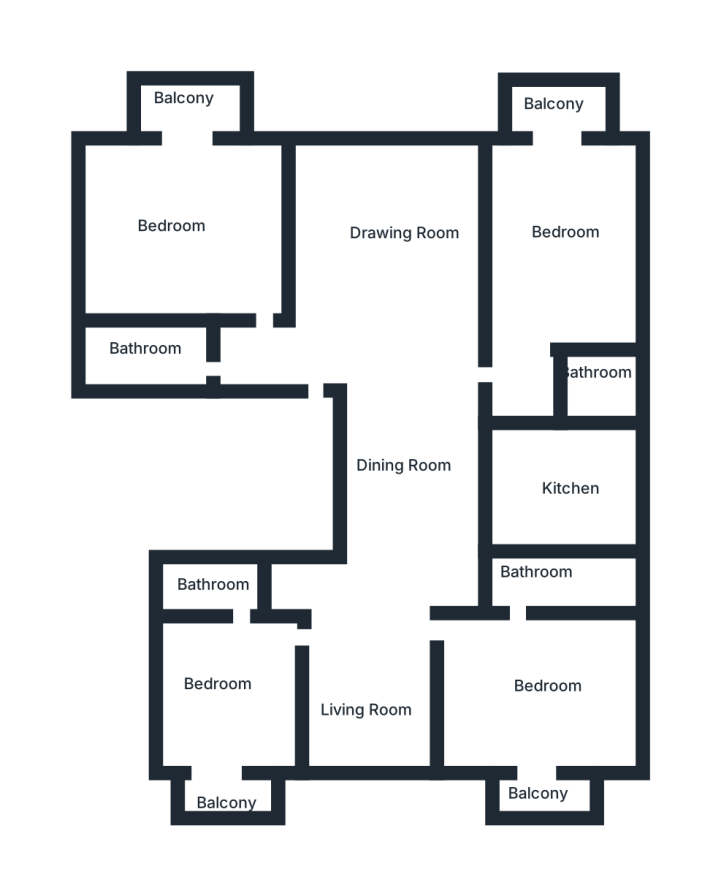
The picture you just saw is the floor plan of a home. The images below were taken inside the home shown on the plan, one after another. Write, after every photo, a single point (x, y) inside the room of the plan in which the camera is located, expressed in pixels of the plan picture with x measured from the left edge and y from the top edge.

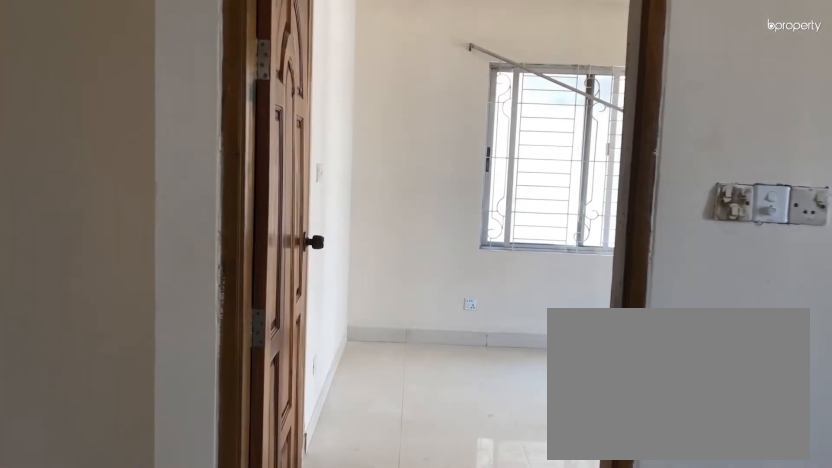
(432, 634)
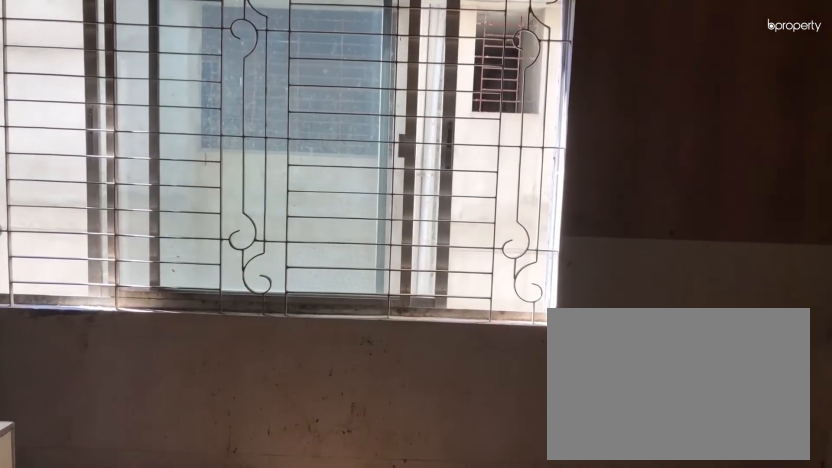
(561, 498)
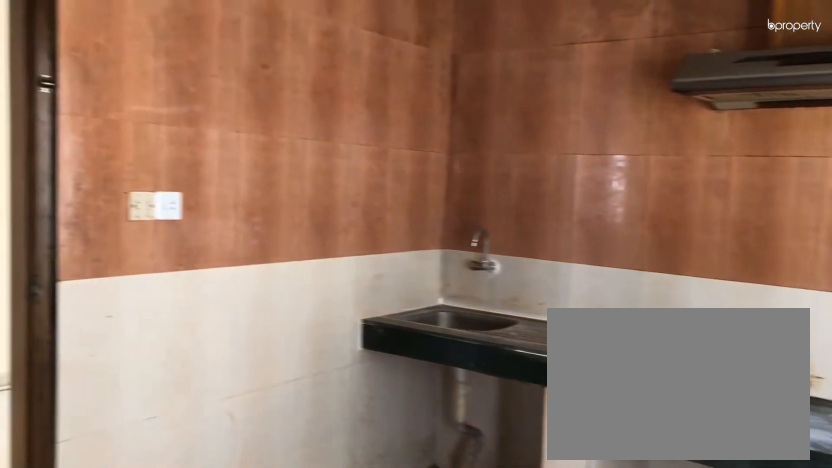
(561, 498)
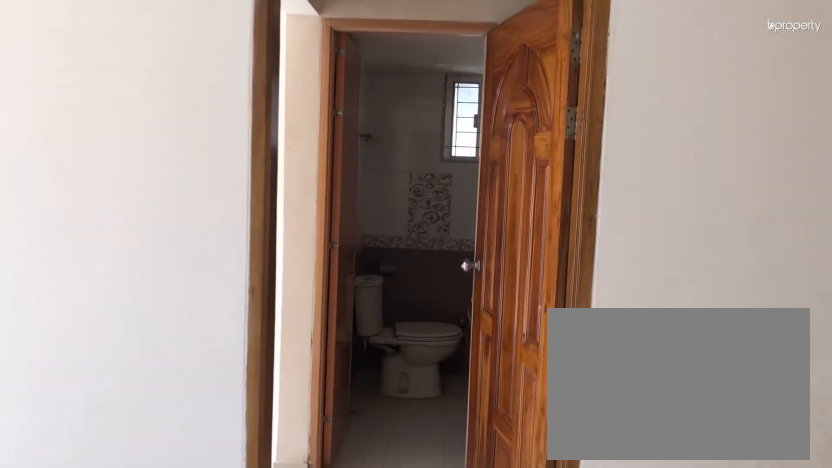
(417, 398)
